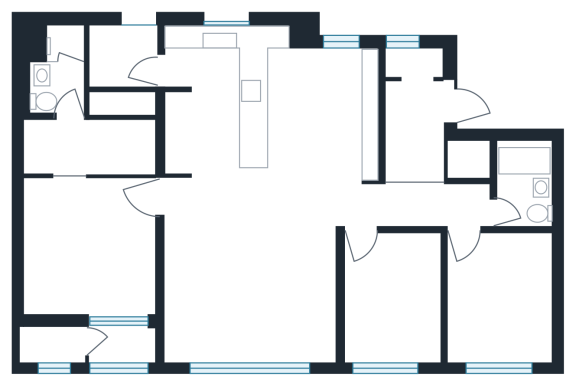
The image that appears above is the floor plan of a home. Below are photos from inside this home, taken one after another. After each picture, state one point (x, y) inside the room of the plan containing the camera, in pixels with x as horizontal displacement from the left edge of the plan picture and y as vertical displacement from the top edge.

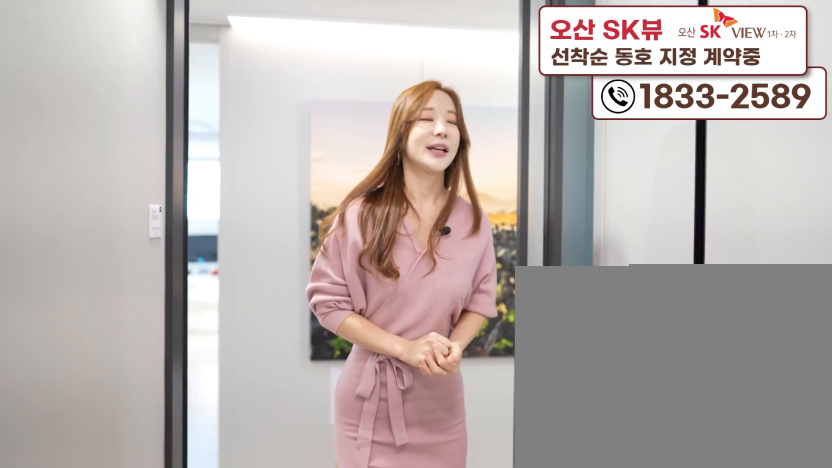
(419, 115)
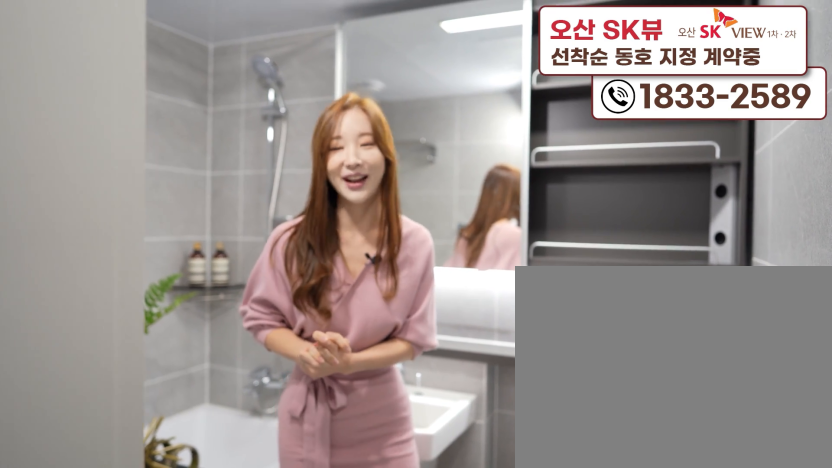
(528, 201)
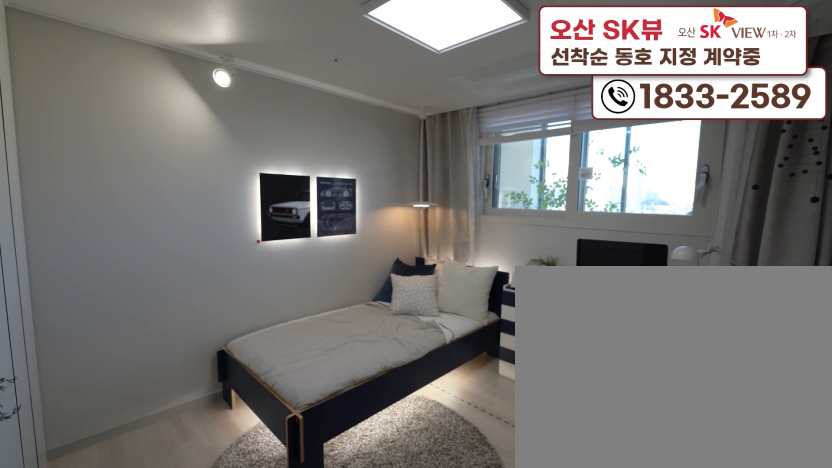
(494, 327)
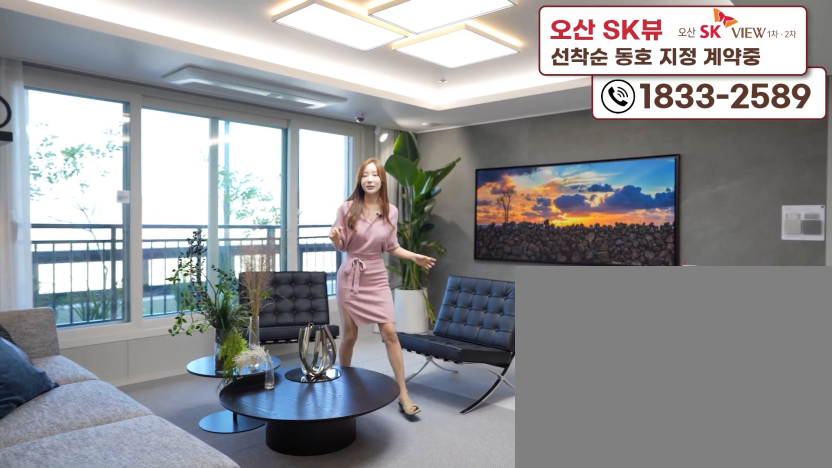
(253, 318)
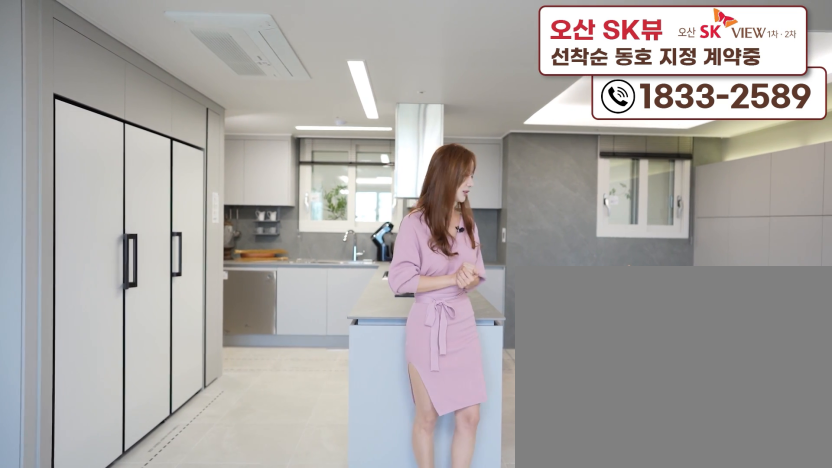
(229, 182)
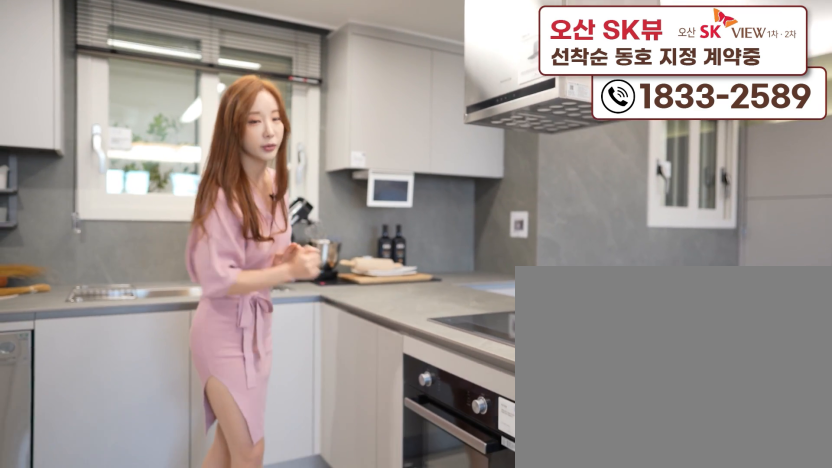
(229, 182)
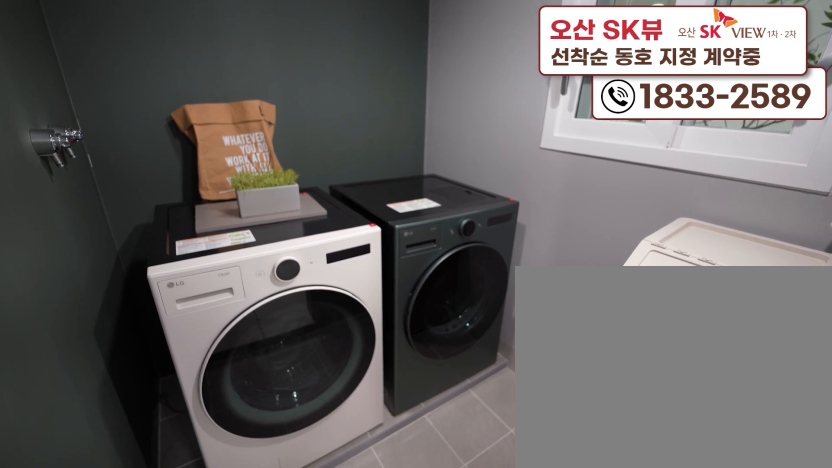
(130, 65)
